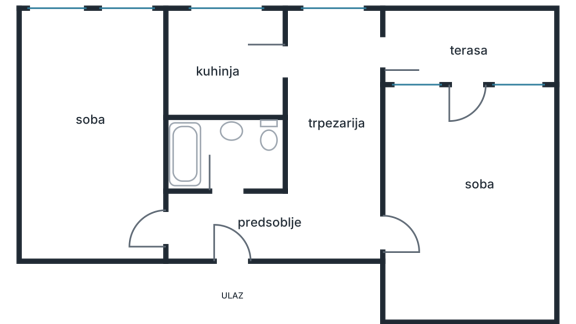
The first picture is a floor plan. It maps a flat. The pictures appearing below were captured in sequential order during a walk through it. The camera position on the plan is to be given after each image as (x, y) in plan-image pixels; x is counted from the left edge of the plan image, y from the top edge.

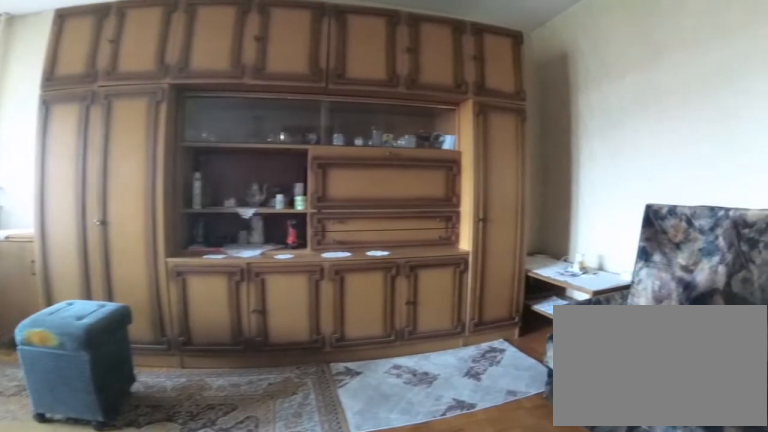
(404, 226)
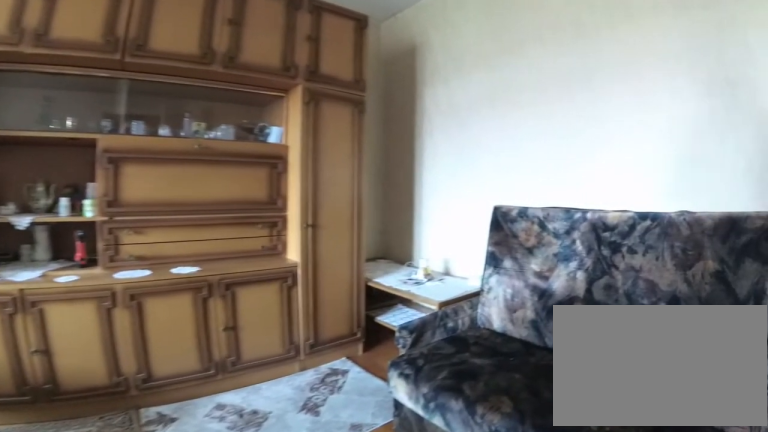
(422, 240)
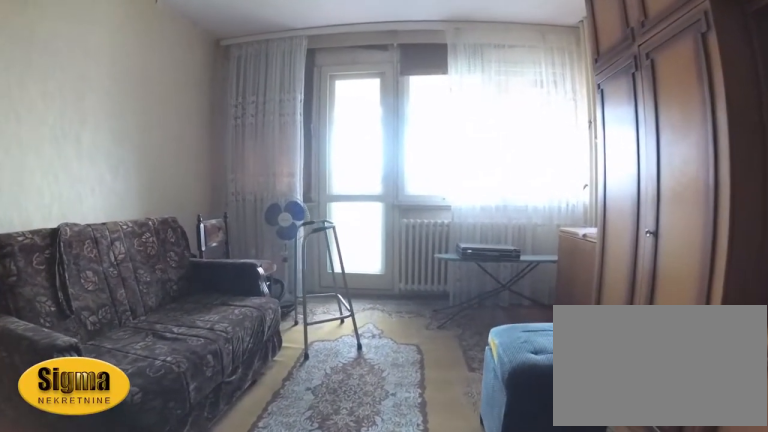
(473, 250)
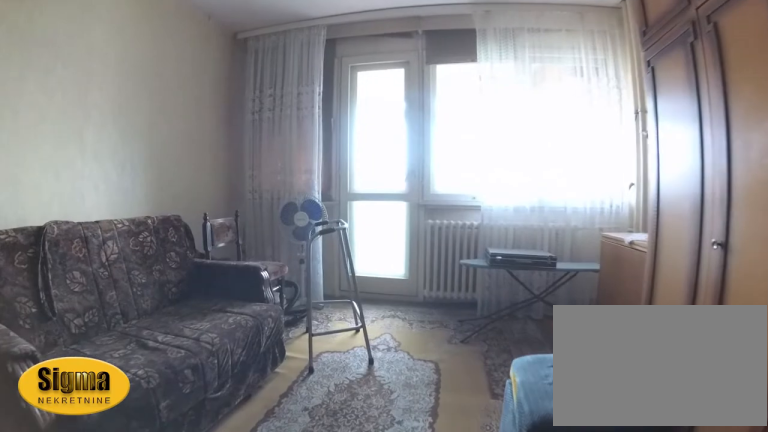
(473, 240)
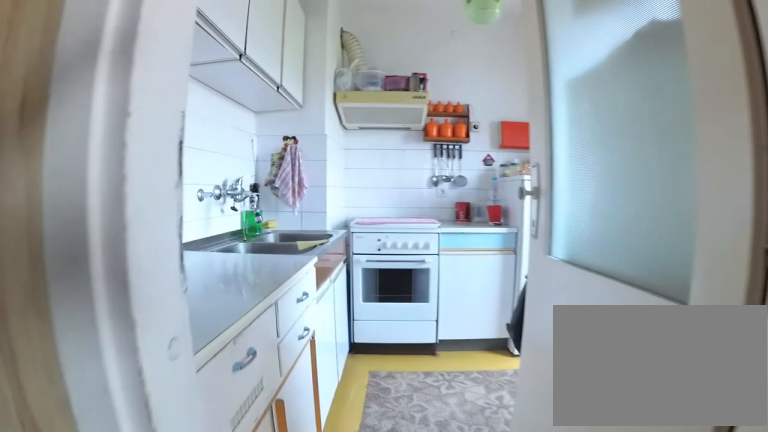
(316, 71)
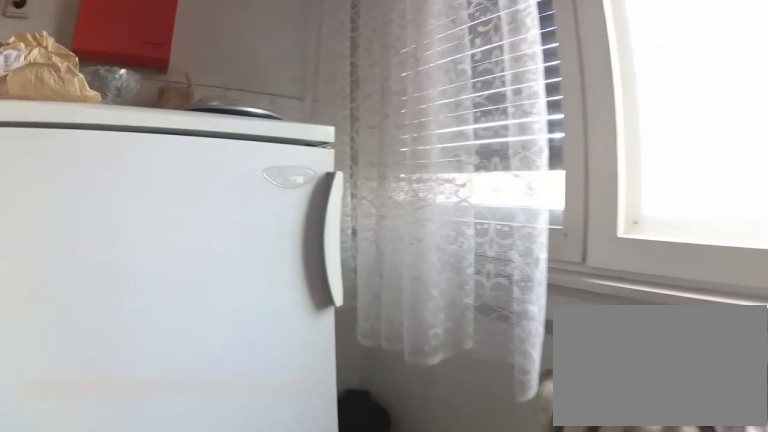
(216, 61)
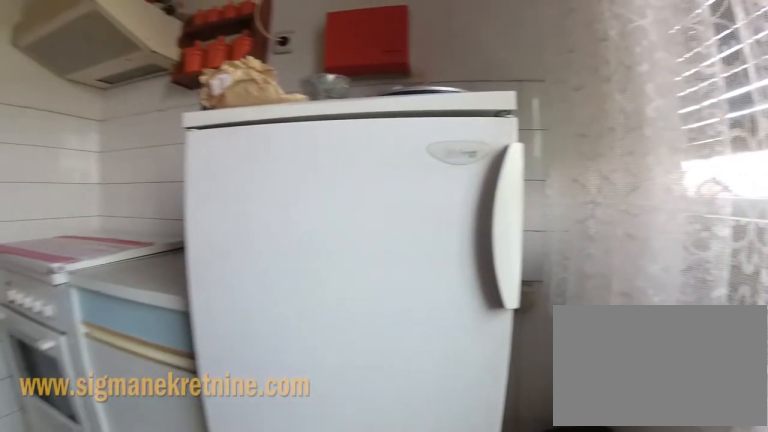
(223, 36)
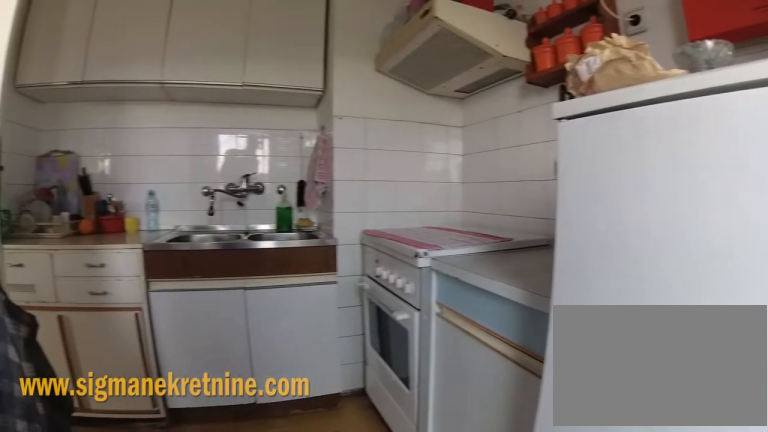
(221, 27)
